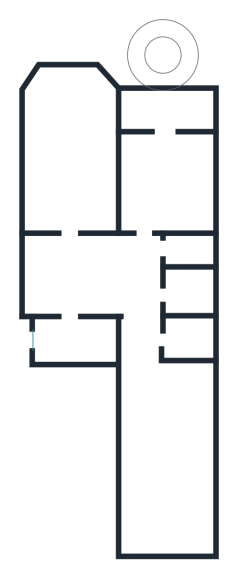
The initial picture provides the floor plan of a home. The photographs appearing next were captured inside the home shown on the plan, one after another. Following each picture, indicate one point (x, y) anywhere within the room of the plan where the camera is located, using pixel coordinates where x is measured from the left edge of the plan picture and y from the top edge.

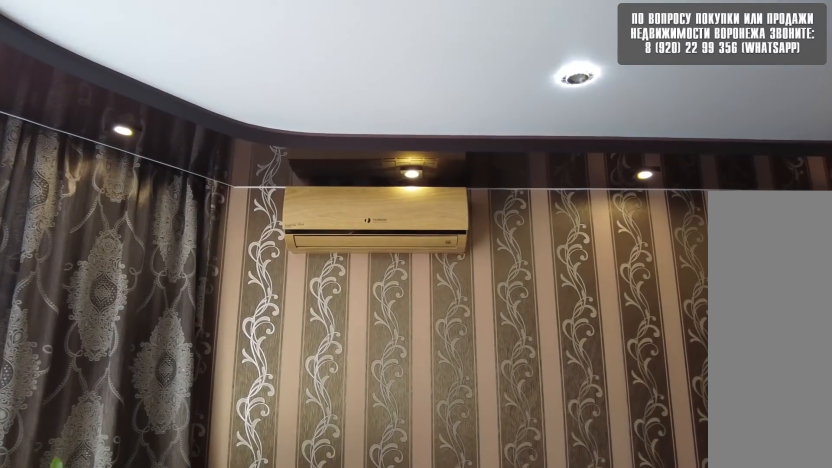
(68, 203)
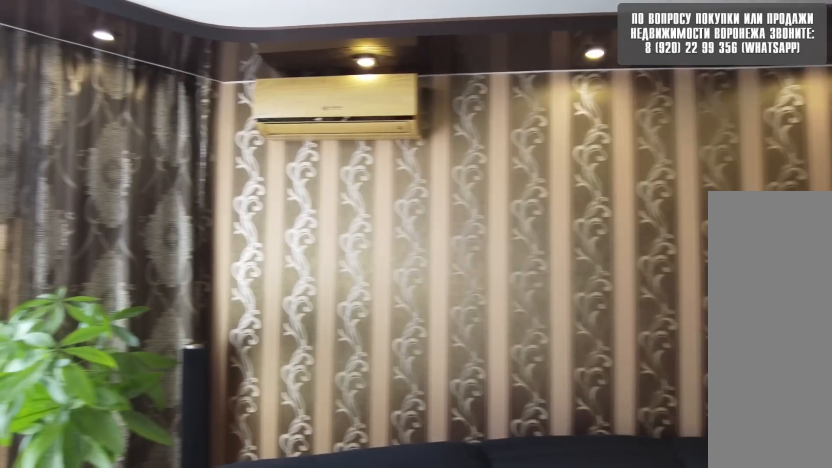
(68, 203)
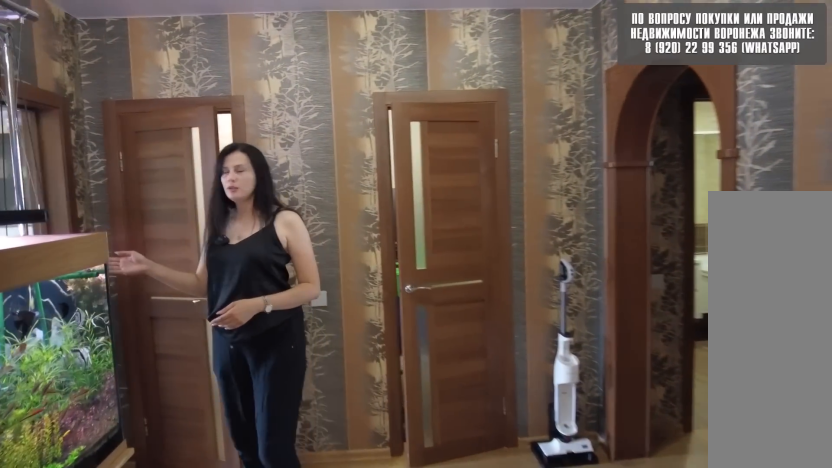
(72, 290)
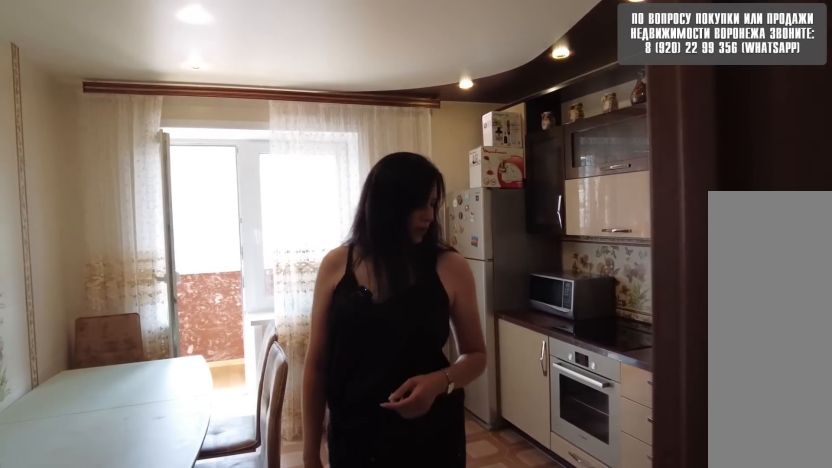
(139, 270)
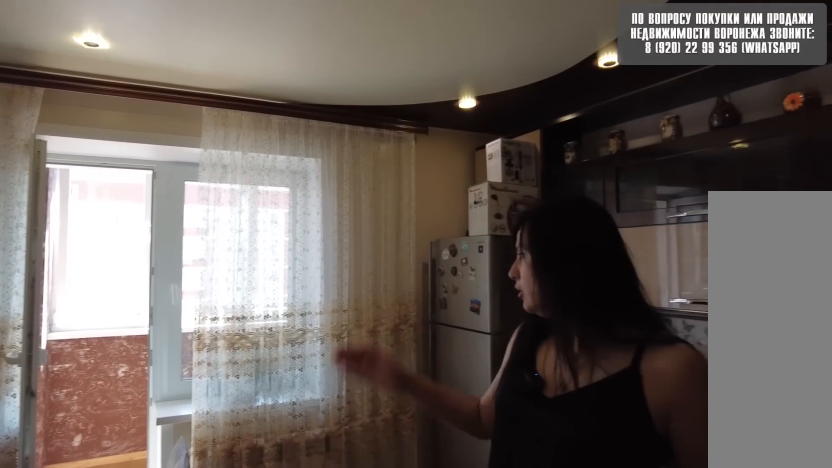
(169, 203)
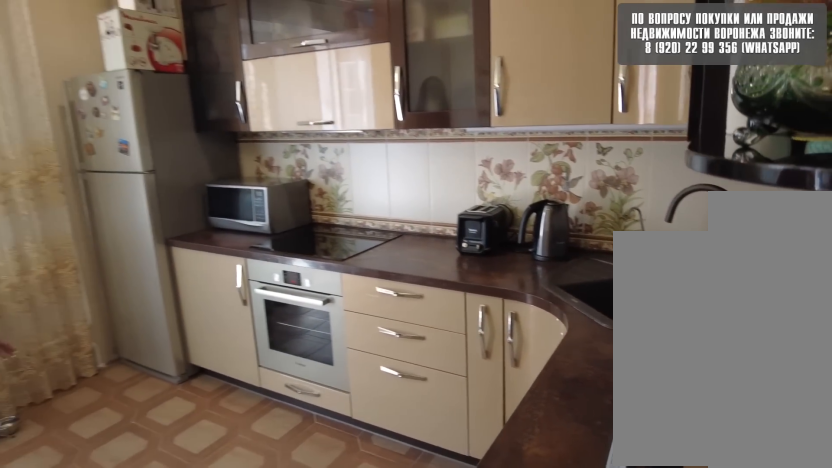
(169, 203)
